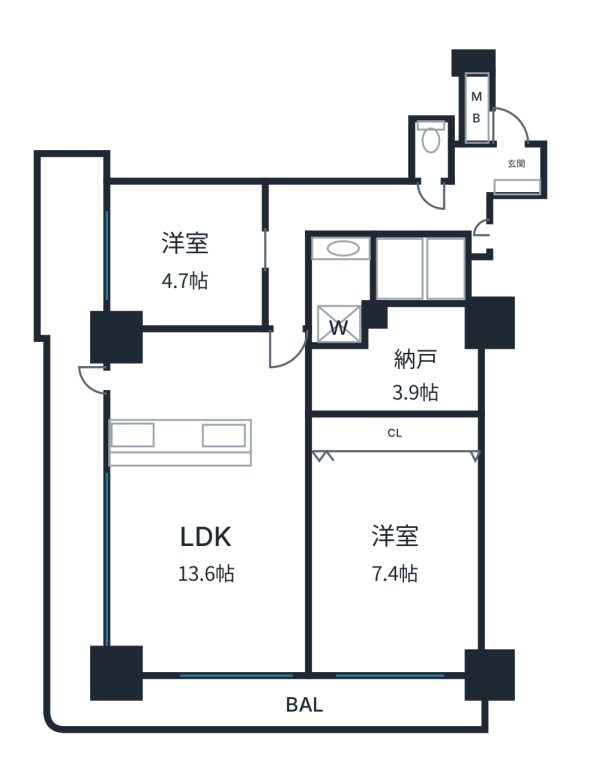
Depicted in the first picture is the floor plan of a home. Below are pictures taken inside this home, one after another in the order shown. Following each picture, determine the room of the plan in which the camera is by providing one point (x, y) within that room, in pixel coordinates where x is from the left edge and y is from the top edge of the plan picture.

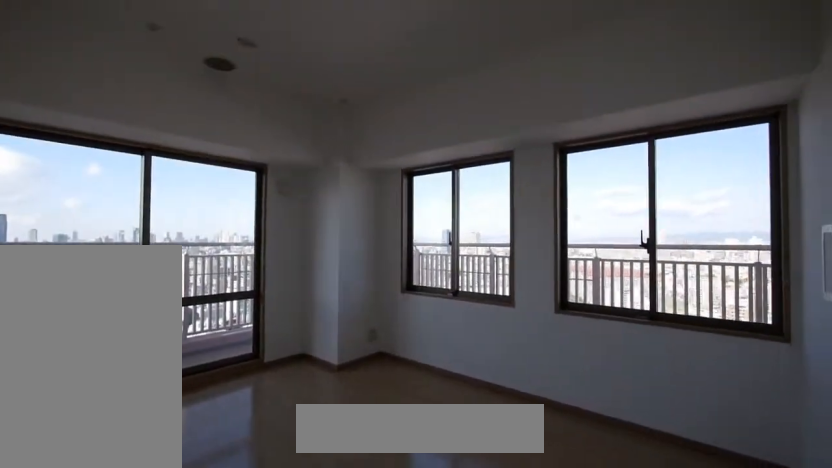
(208, 563)
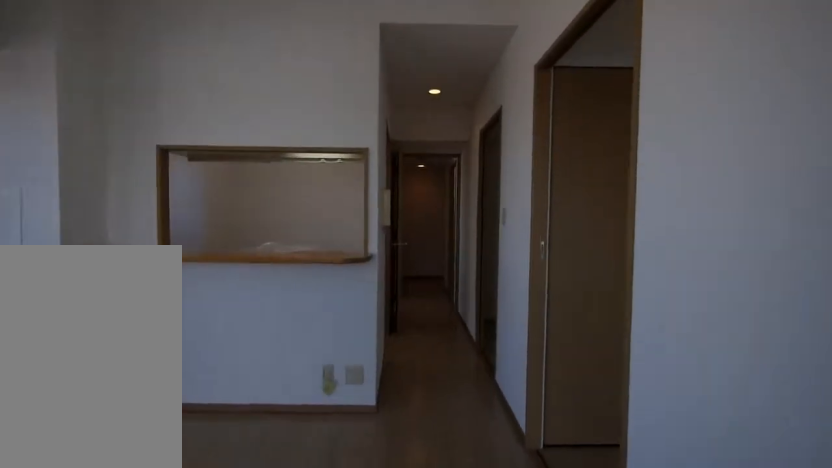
(208, 564)
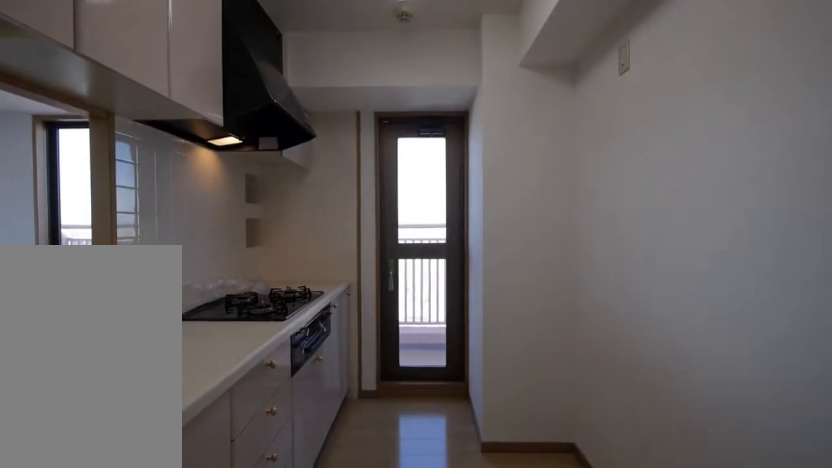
(208, 391)
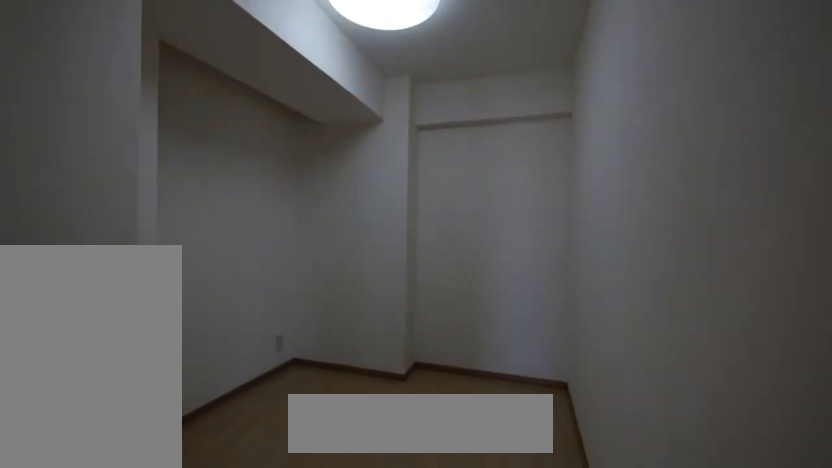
(378, 391)
